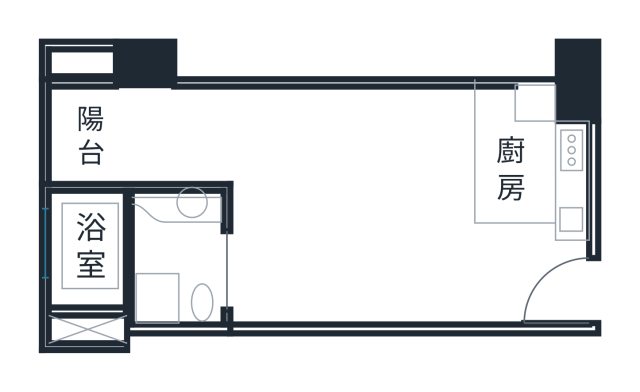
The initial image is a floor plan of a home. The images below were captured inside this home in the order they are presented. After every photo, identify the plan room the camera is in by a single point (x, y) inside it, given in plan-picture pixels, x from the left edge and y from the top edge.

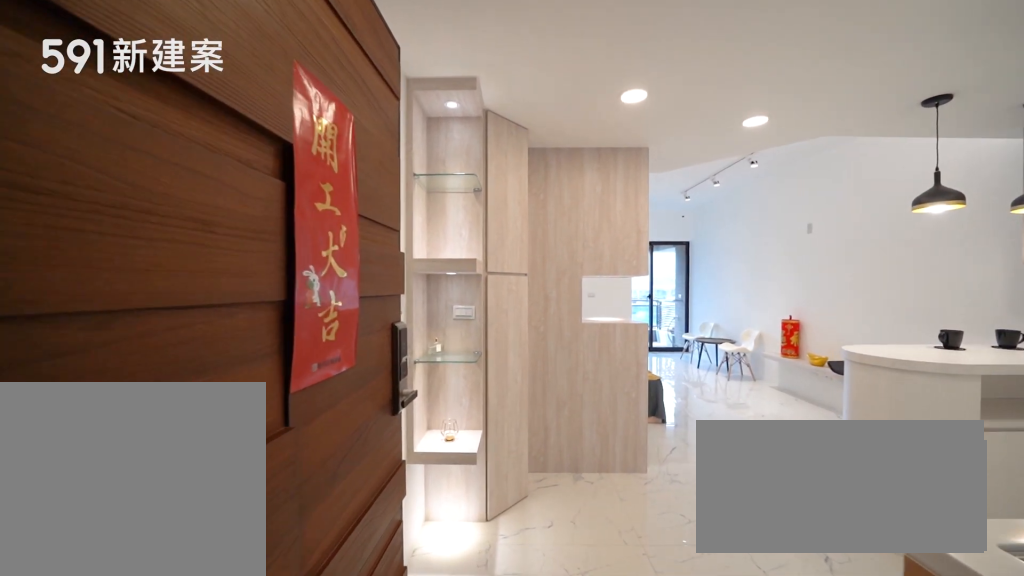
(530, 290)
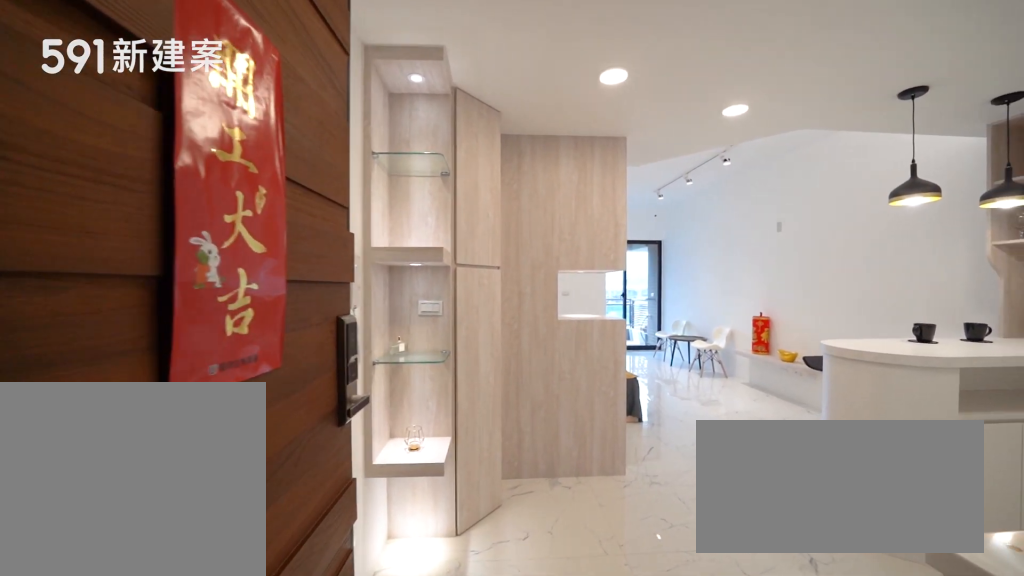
(530, 290)
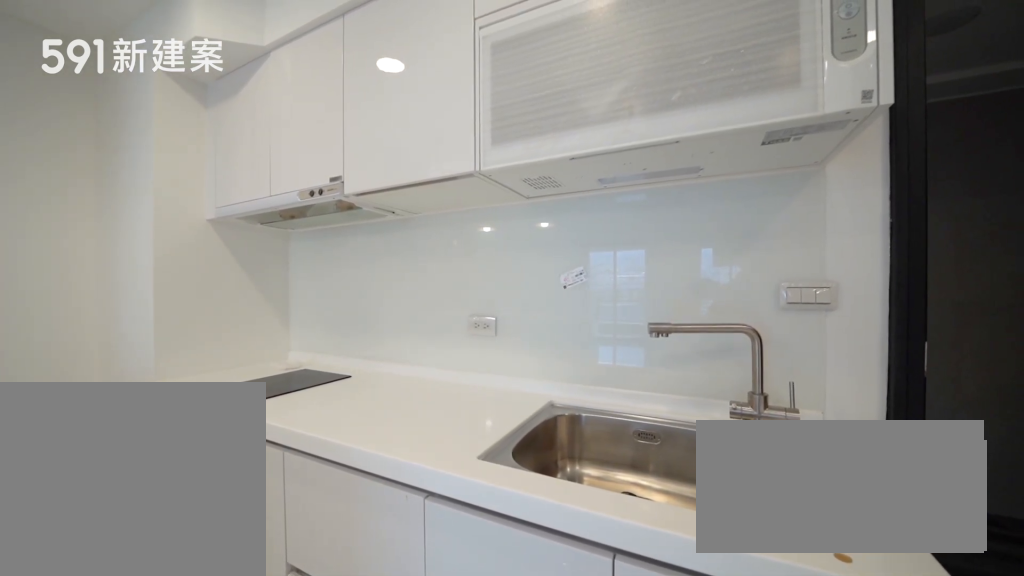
(530, 170)
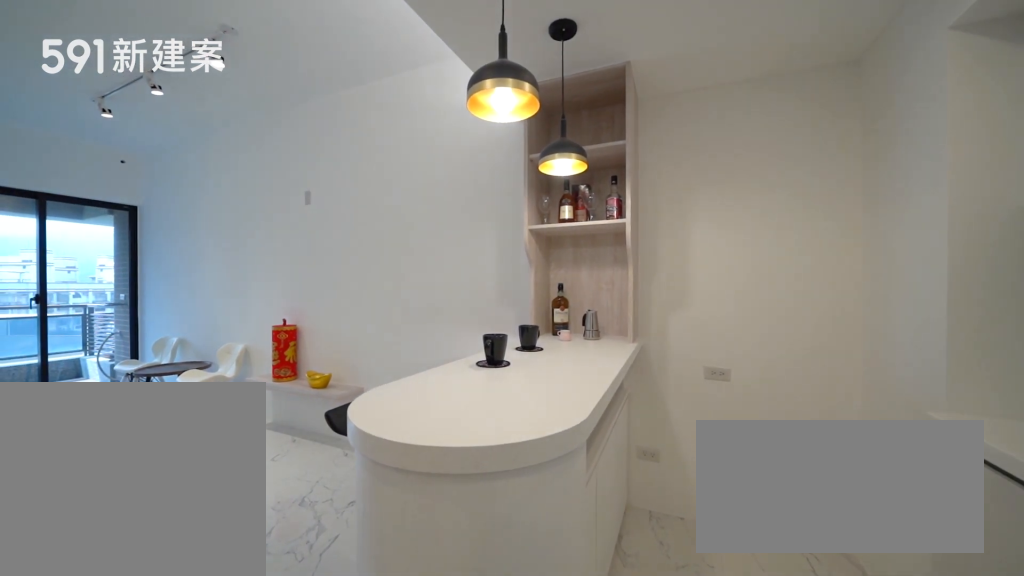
(431, 139)
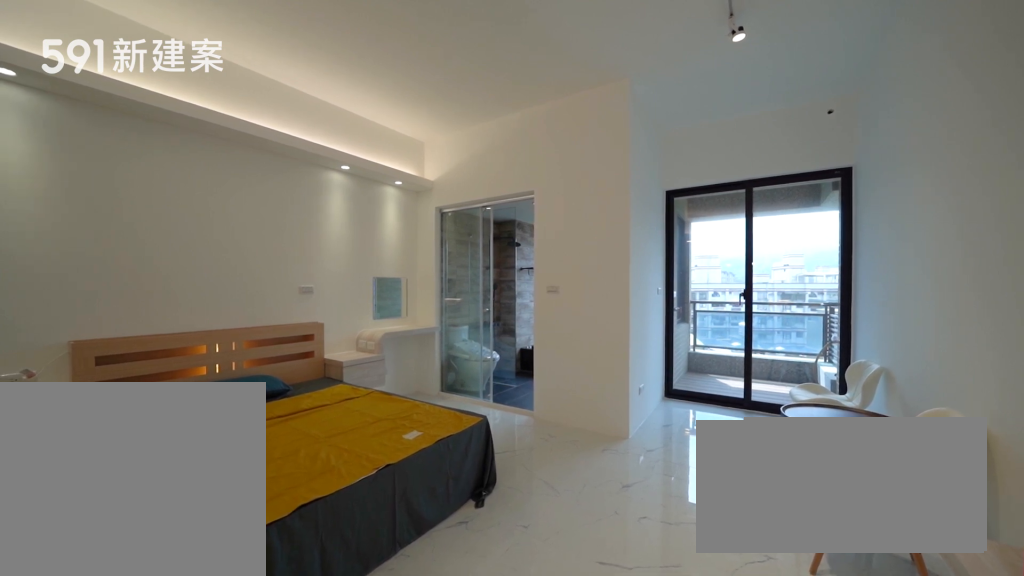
(332, 200)
